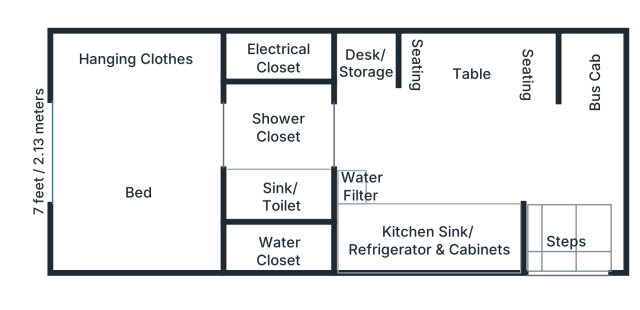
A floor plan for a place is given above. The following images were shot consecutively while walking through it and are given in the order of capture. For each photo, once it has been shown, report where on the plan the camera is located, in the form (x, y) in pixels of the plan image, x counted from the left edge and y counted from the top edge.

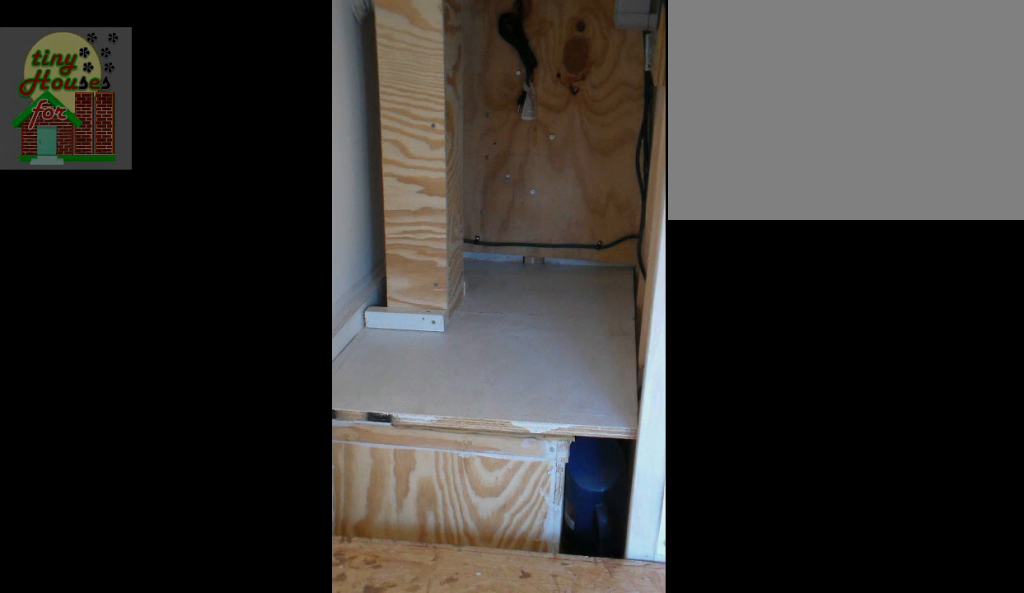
(124, 74)
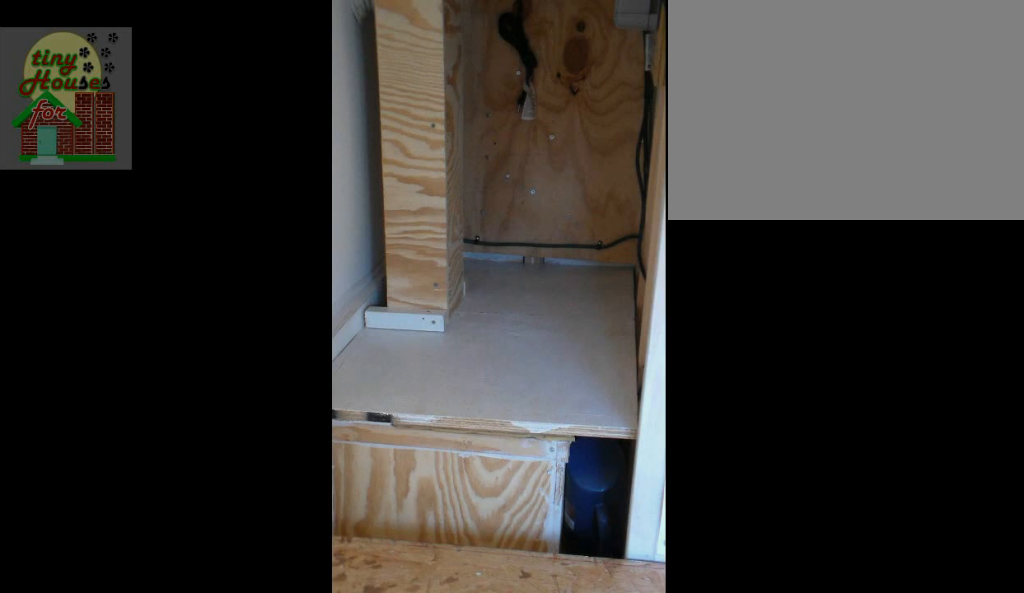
(139, 83)
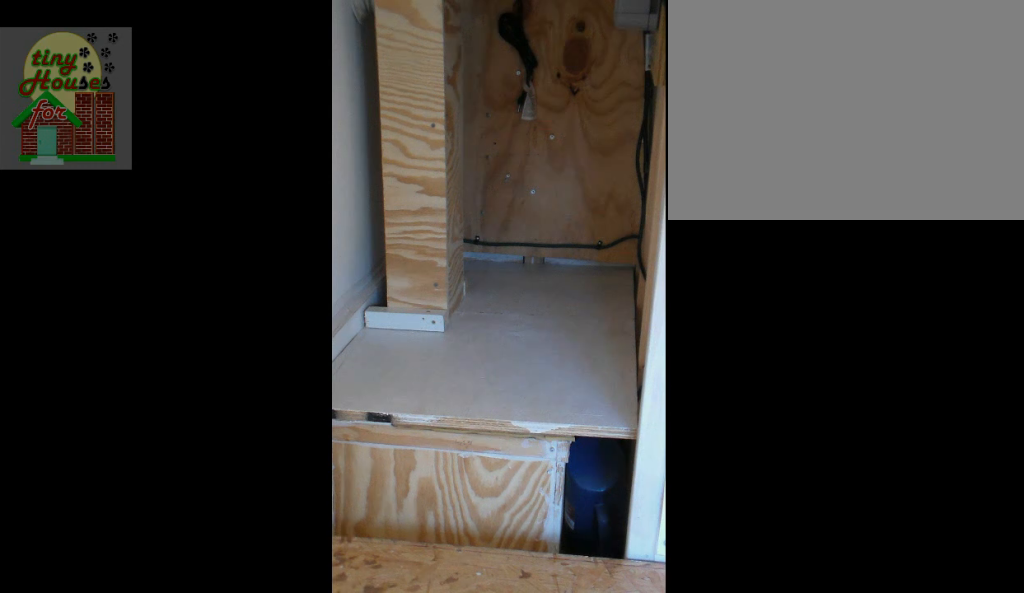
(144, 81)
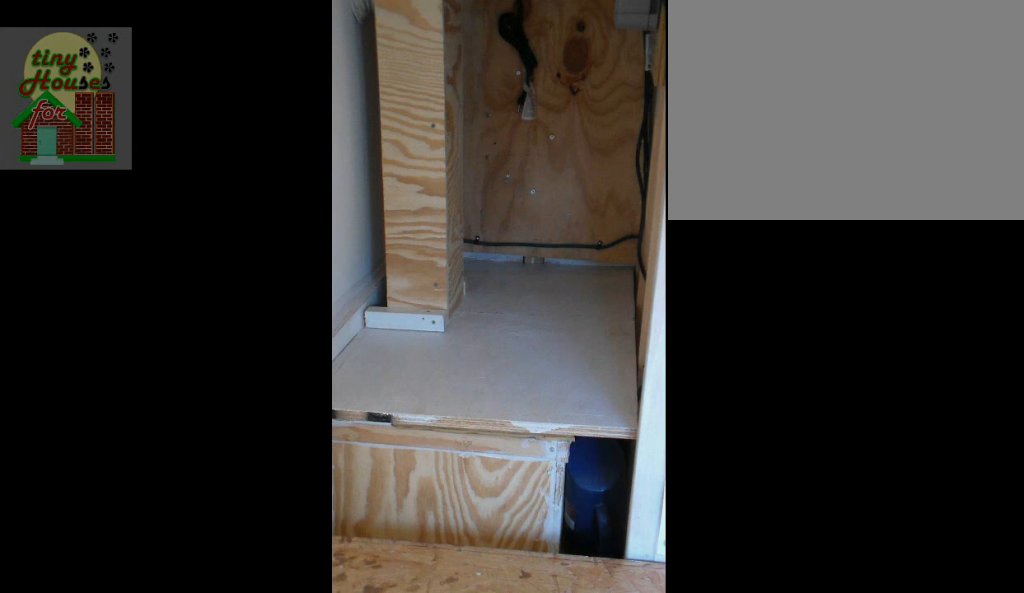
(143, 81)
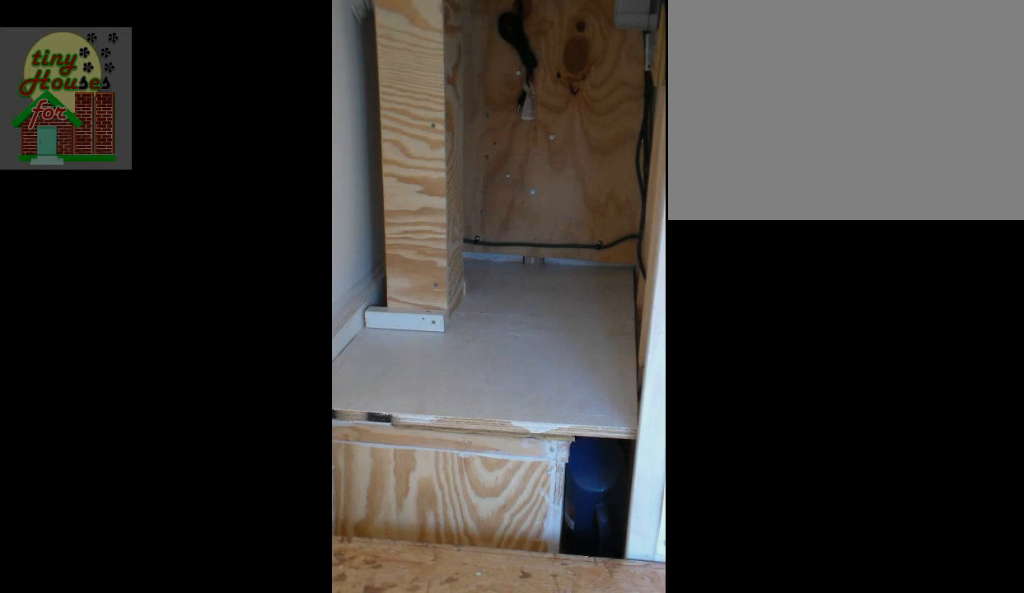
(143, 81)
